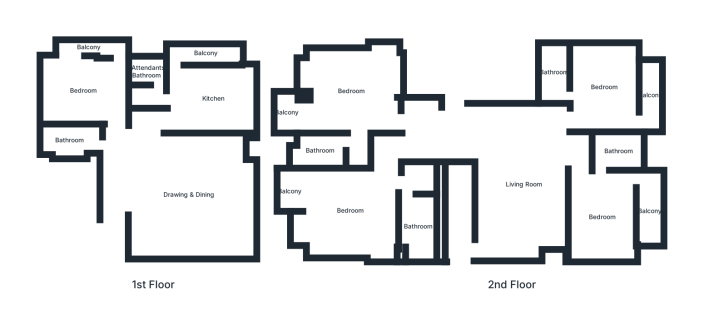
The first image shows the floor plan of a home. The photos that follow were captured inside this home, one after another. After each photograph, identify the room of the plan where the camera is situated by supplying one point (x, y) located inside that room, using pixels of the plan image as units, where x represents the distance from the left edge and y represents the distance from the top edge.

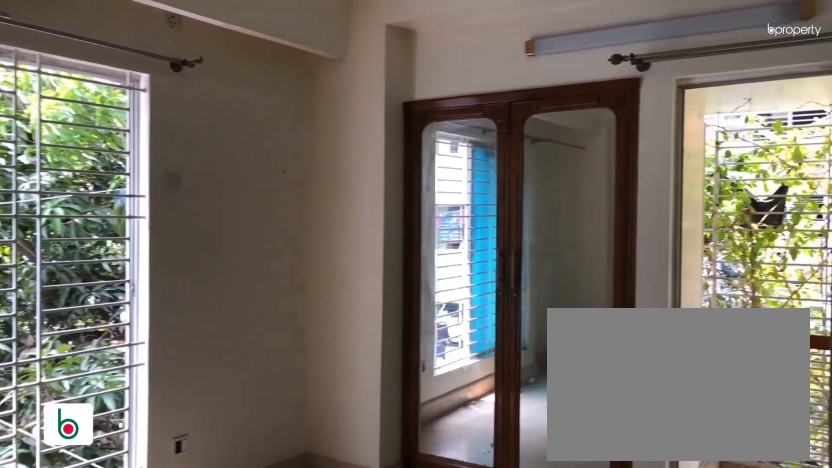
(350, 210)
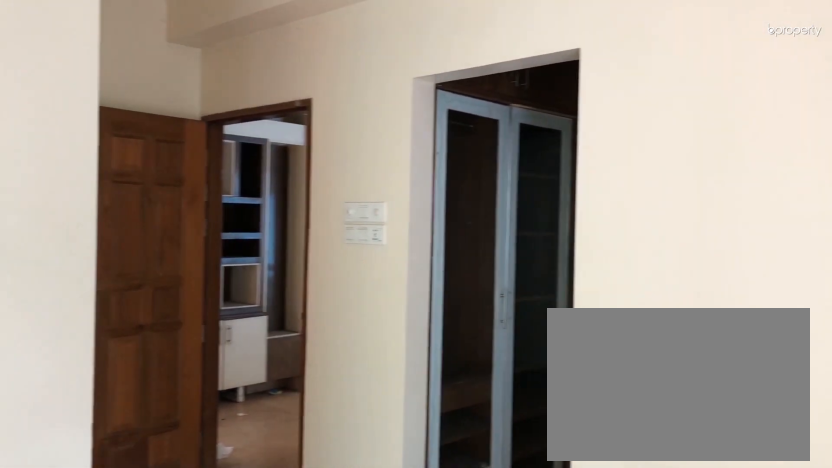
(350, 210)
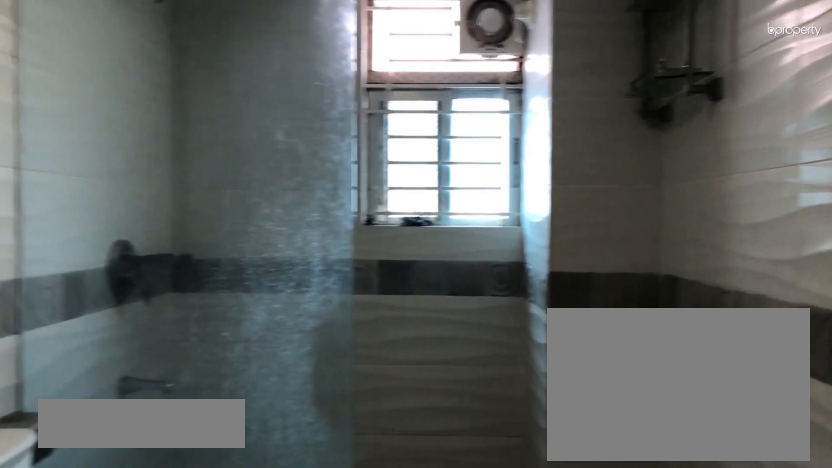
(417, 226)
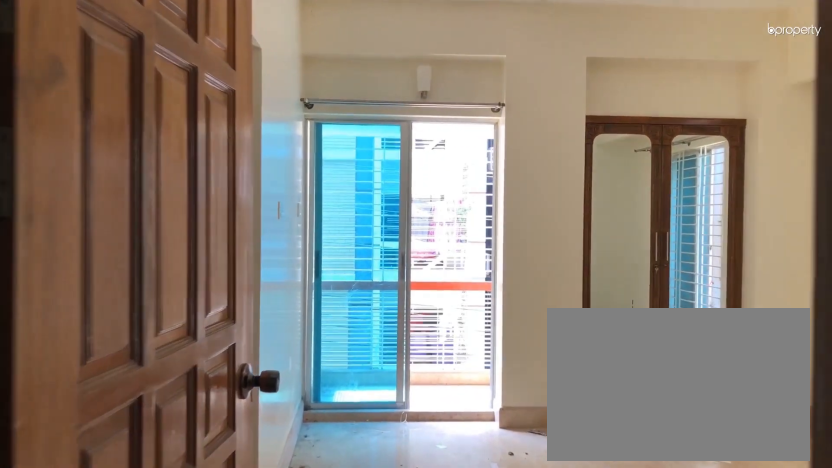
(408, 130)
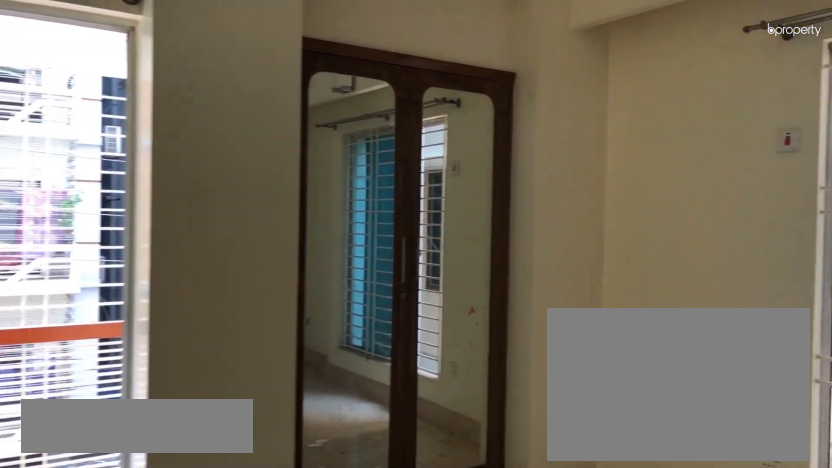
(351, 91)
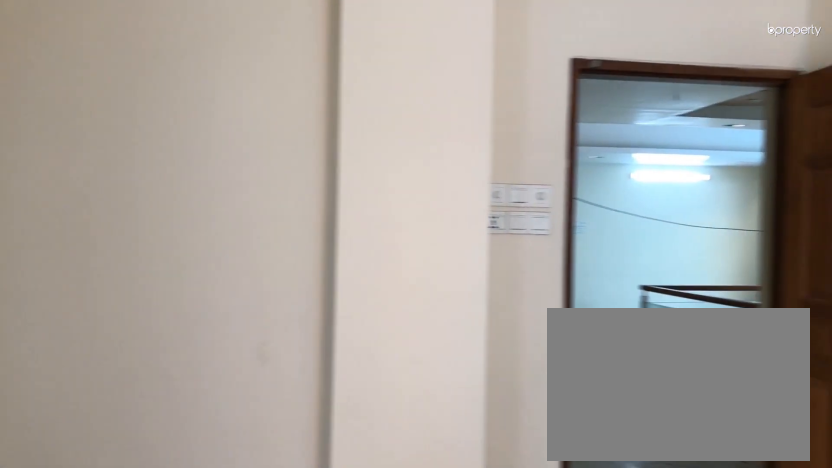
(351, 91)
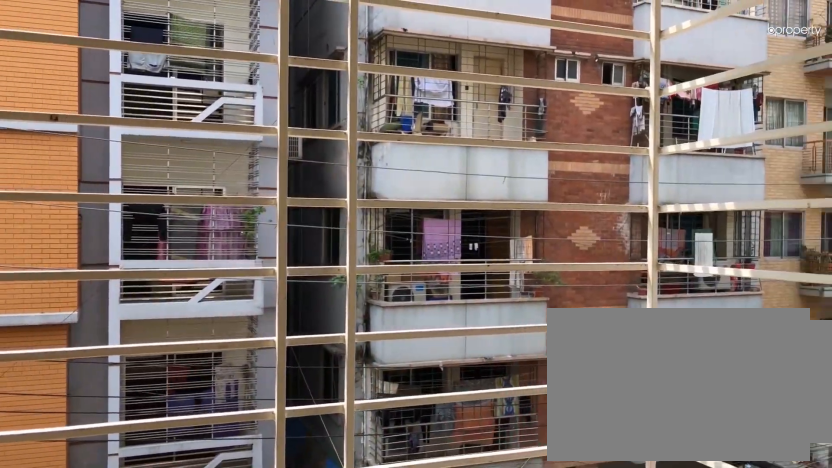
(283, 112)
